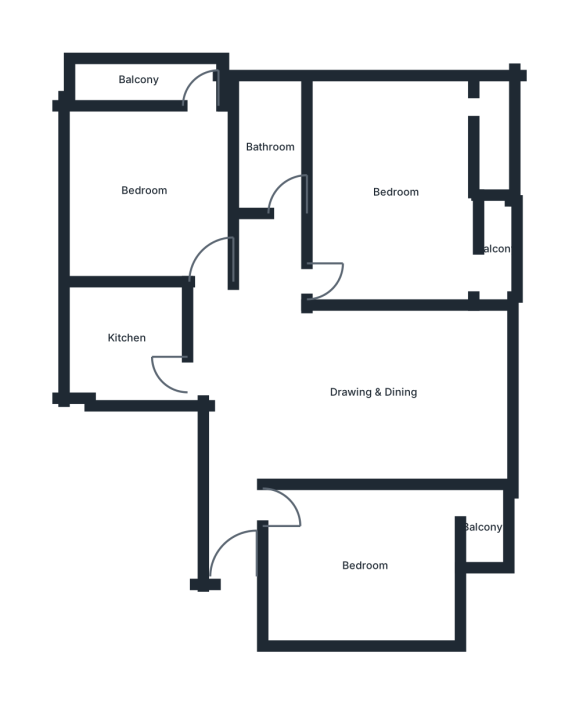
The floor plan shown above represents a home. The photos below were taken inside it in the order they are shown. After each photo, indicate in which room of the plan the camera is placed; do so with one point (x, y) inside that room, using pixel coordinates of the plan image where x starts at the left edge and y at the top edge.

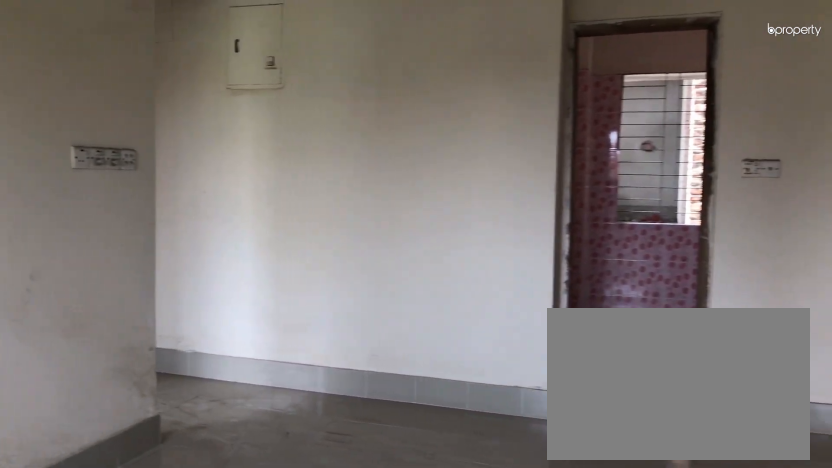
(367, 394)
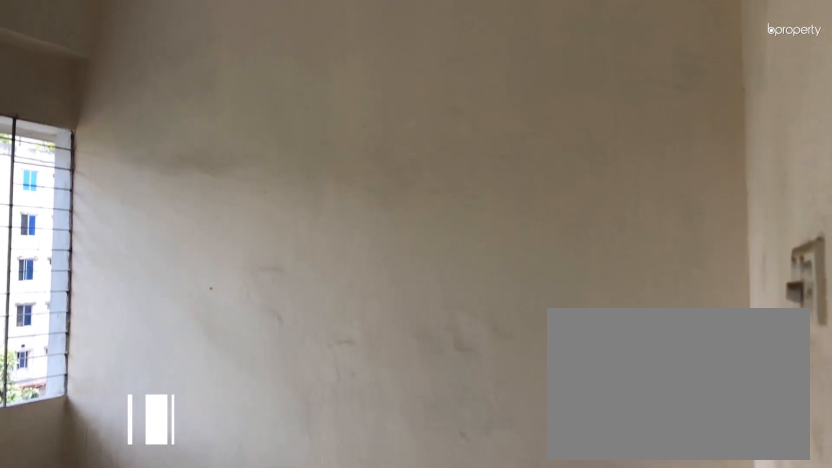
(366, 567)
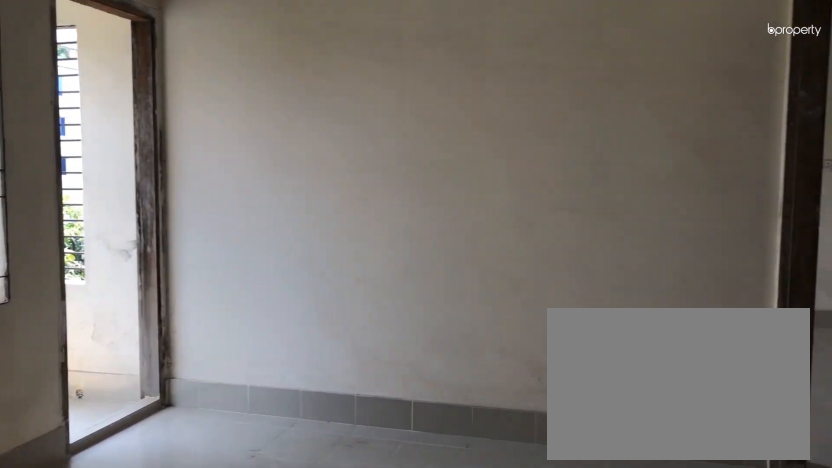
(396, 190)
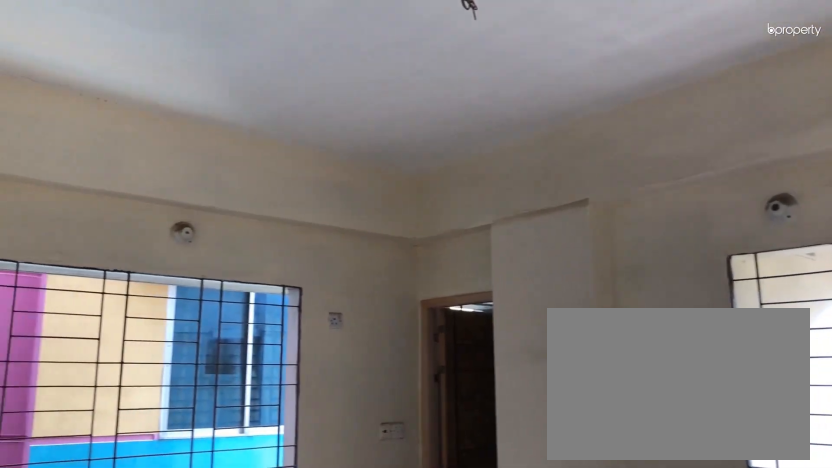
(396, 190)
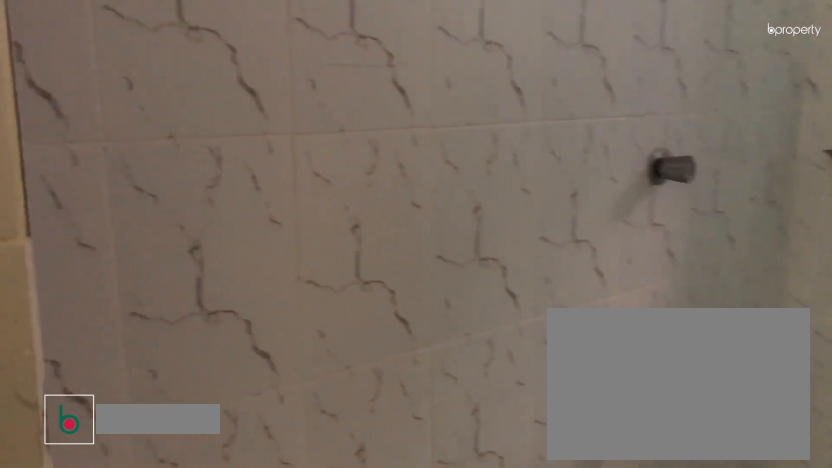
(268, 147)
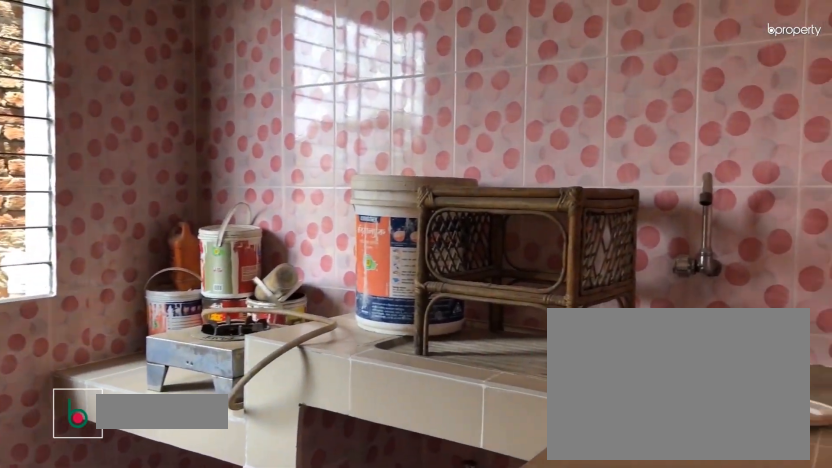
(128, 342)
